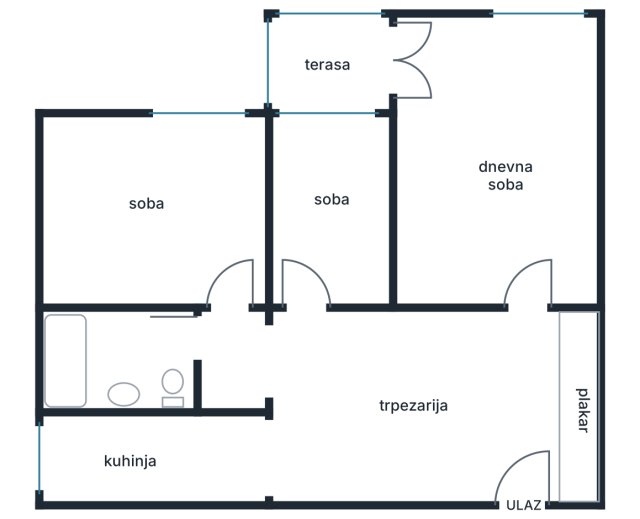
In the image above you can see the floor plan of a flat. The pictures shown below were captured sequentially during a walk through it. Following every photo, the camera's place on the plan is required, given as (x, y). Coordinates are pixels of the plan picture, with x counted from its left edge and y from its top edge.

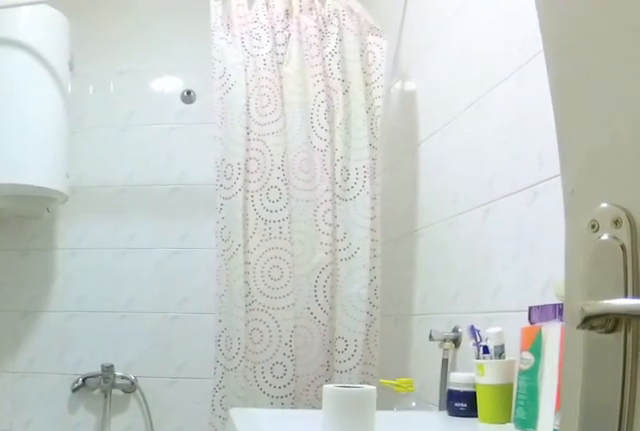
(213, 339)
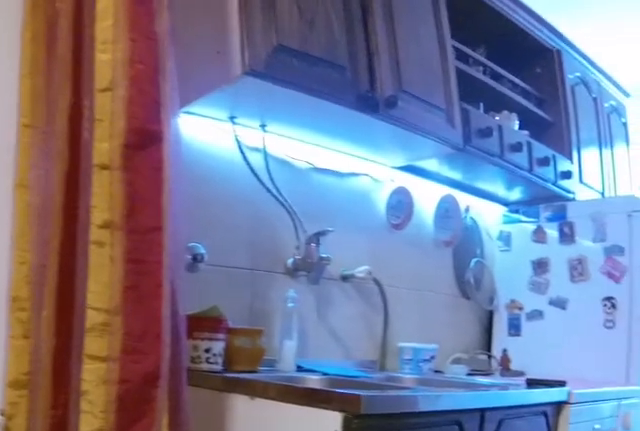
(297, 400)
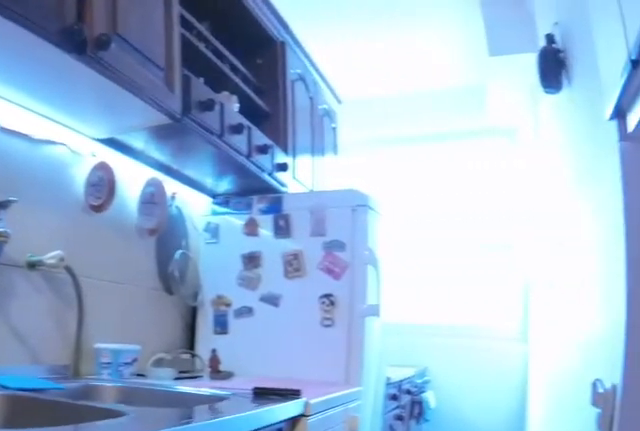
(302, 433)
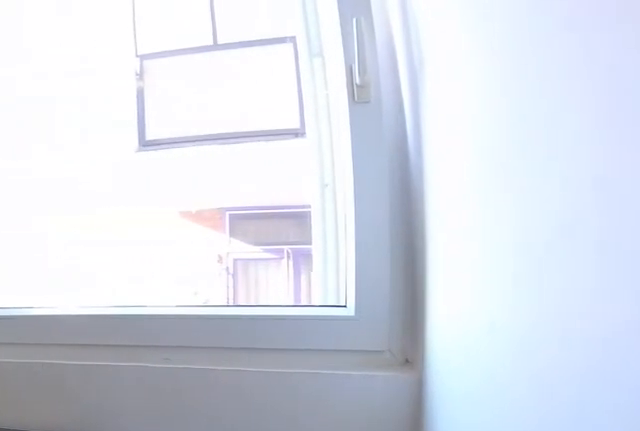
(128, 454)
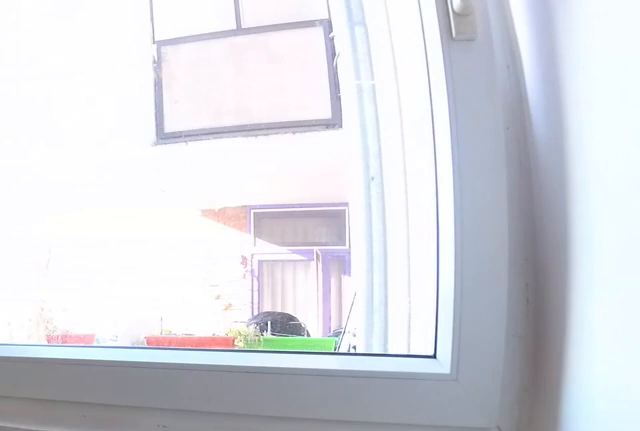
(92, 454)
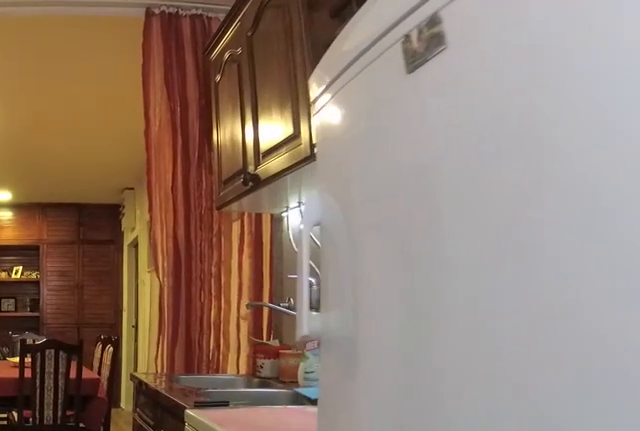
(120, 454)
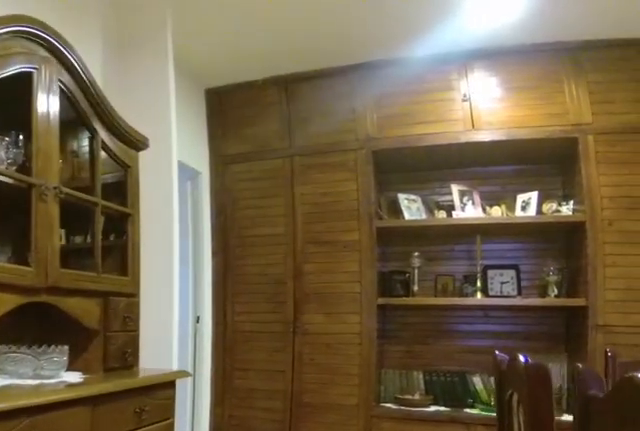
(351, 412)
